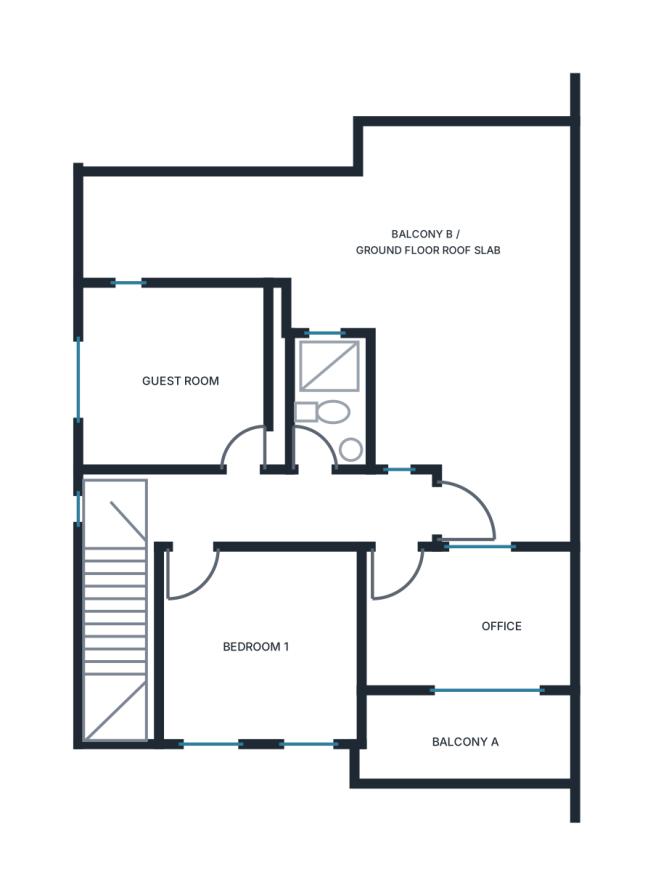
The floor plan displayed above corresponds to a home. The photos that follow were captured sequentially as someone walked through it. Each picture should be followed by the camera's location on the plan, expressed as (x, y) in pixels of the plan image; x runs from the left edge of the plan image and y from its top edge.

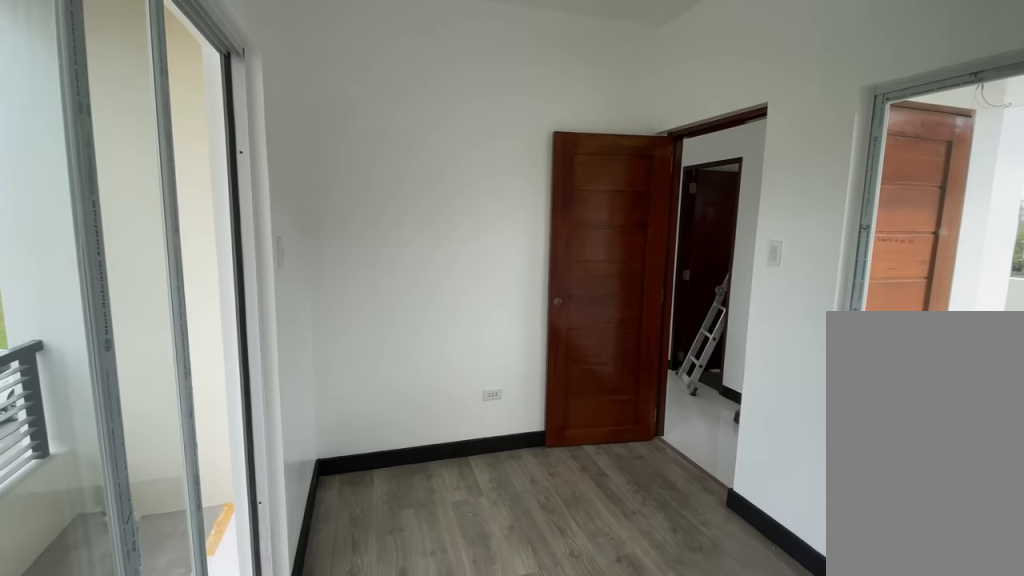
(549, 613)
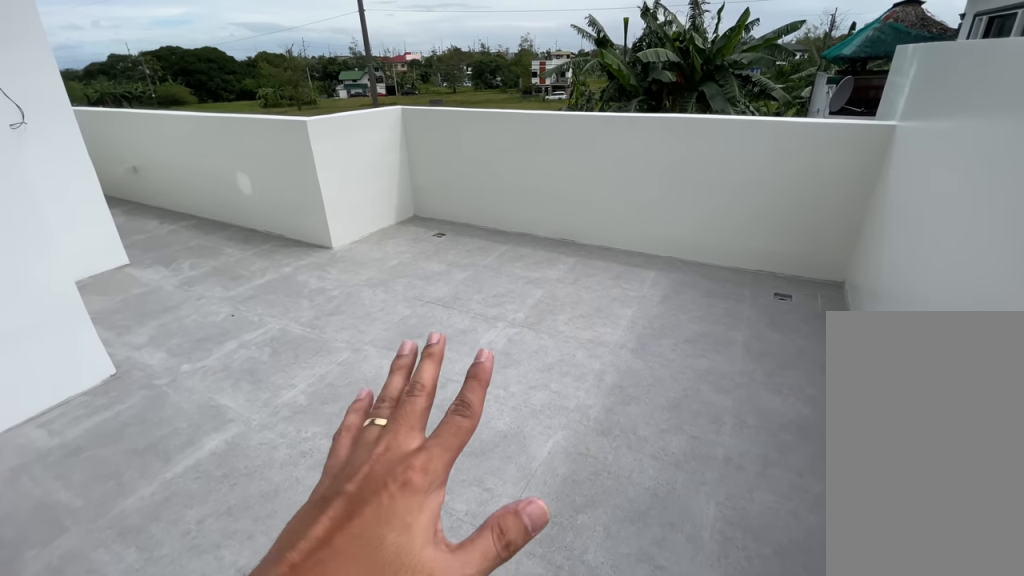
(522, 441)
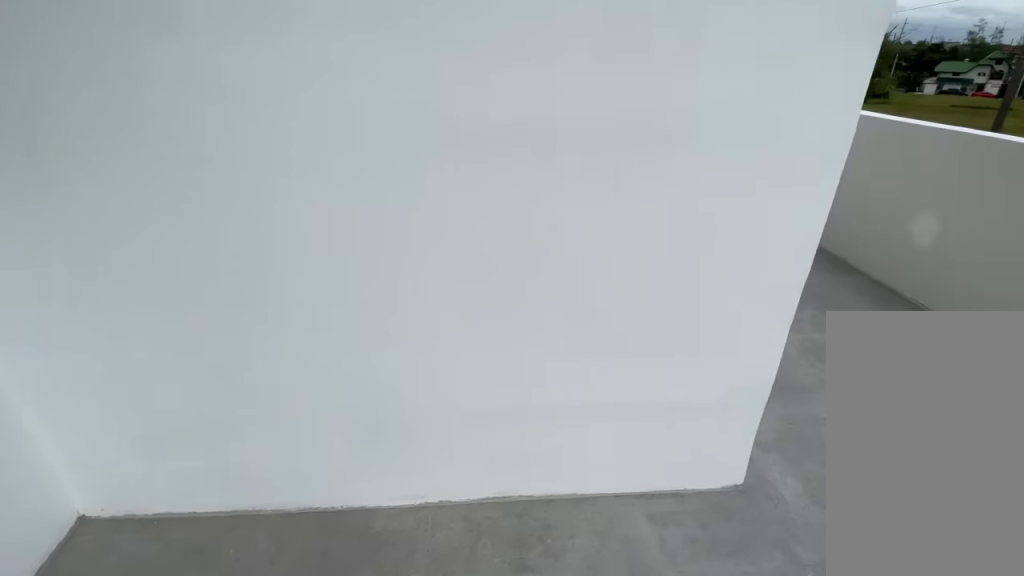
(434, 426)
